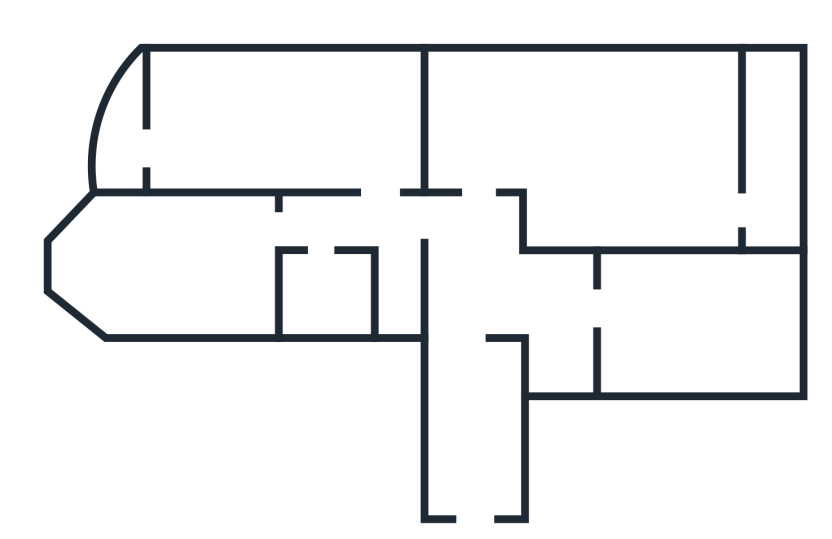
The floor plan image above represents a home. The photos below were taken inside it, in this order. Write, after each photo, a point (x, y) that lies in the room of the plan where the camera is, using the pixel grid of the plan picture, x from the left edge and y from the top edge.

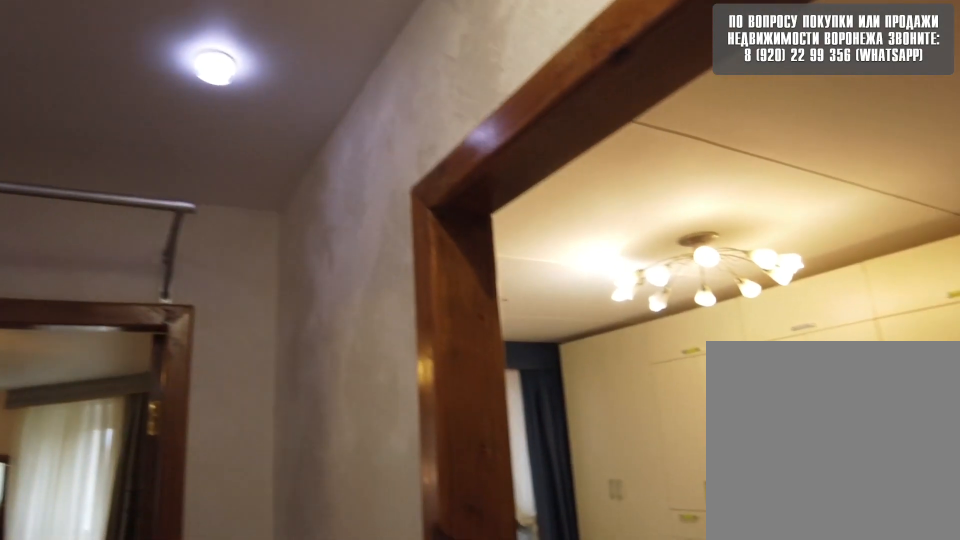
(378, 219)
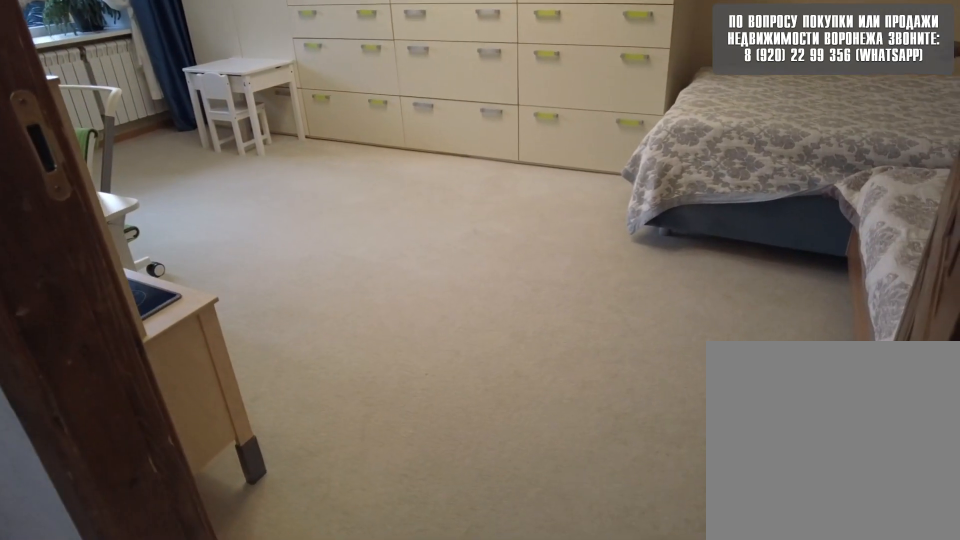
(378, 219)
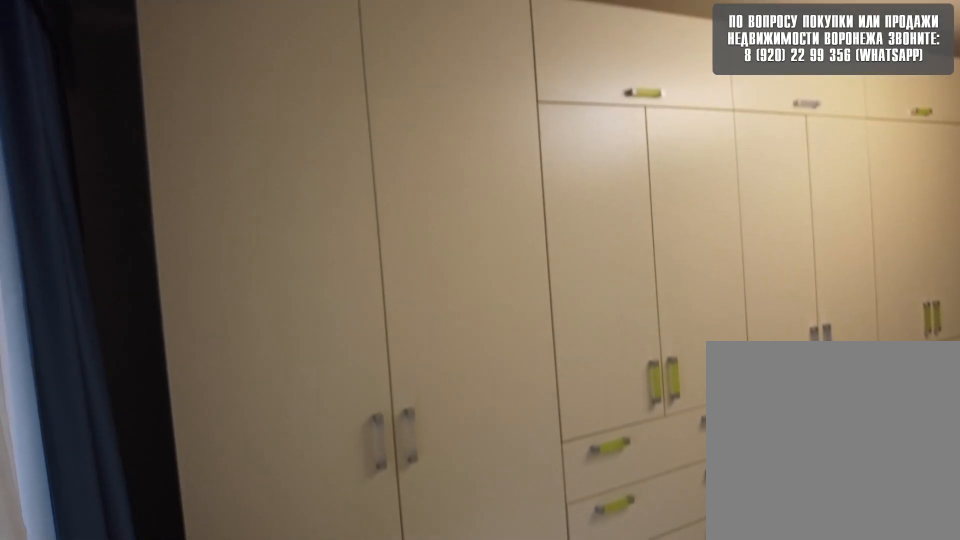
(342, 131)
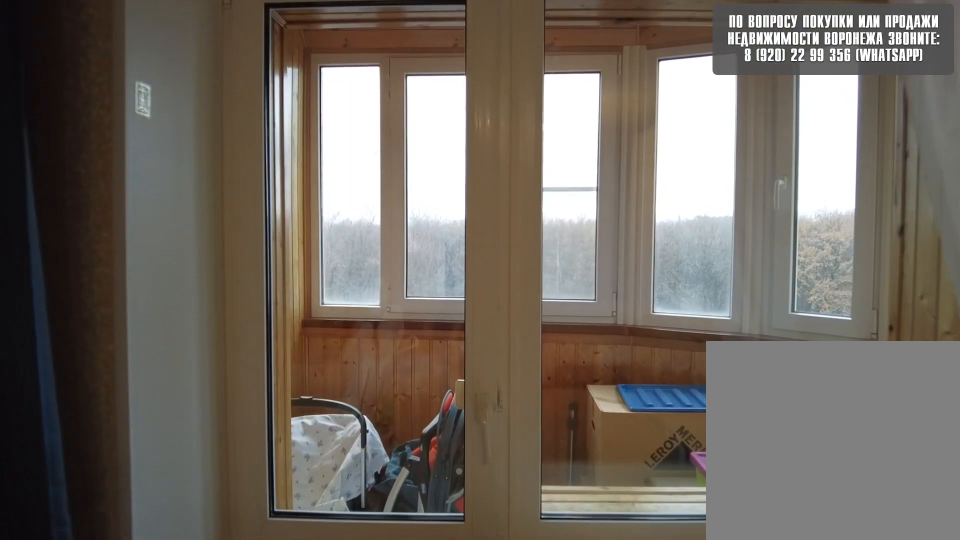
(202, 135)
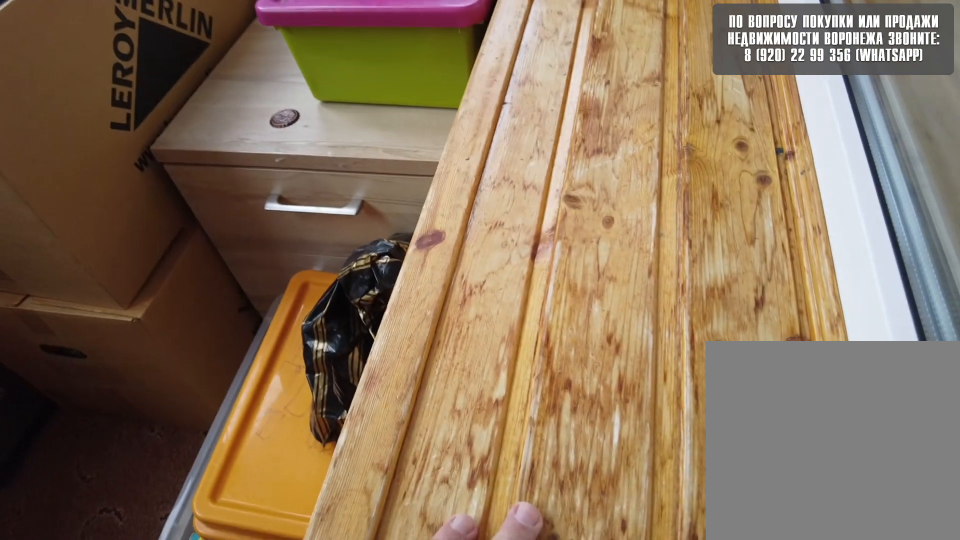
(129, 138)
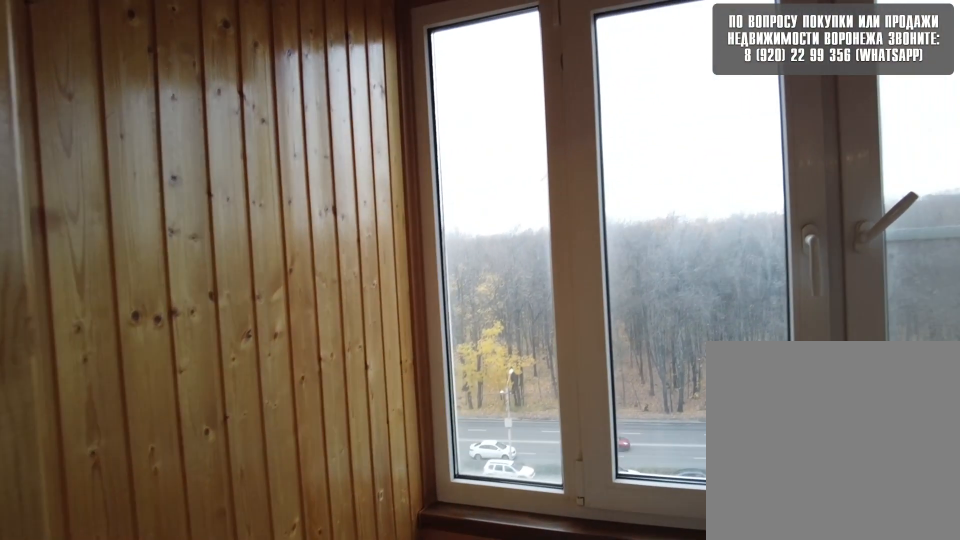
(129, 138)
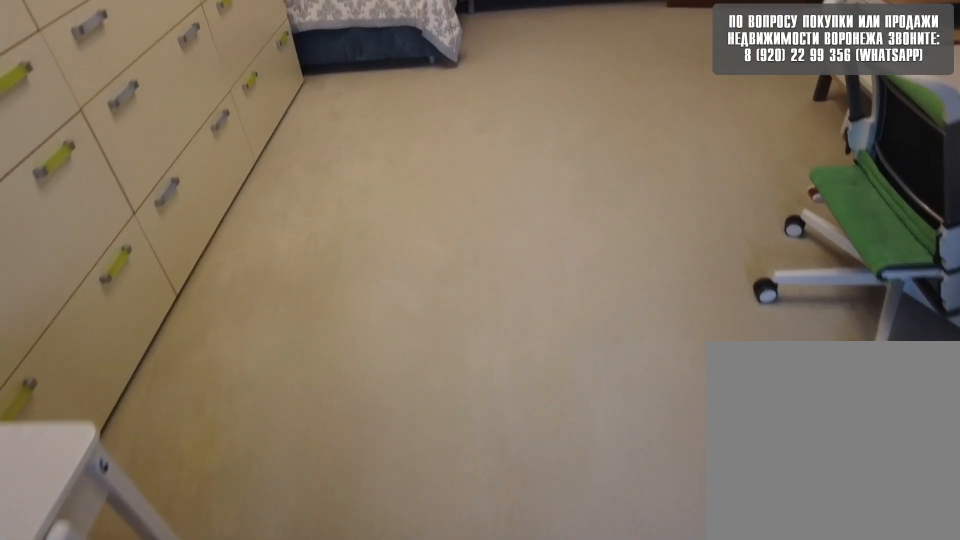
(193, 145)
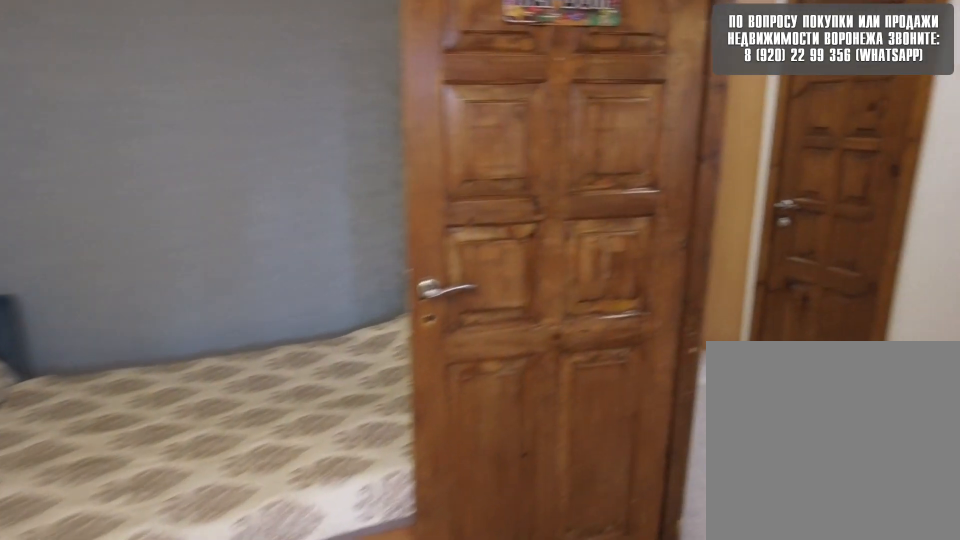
(316, 162)
